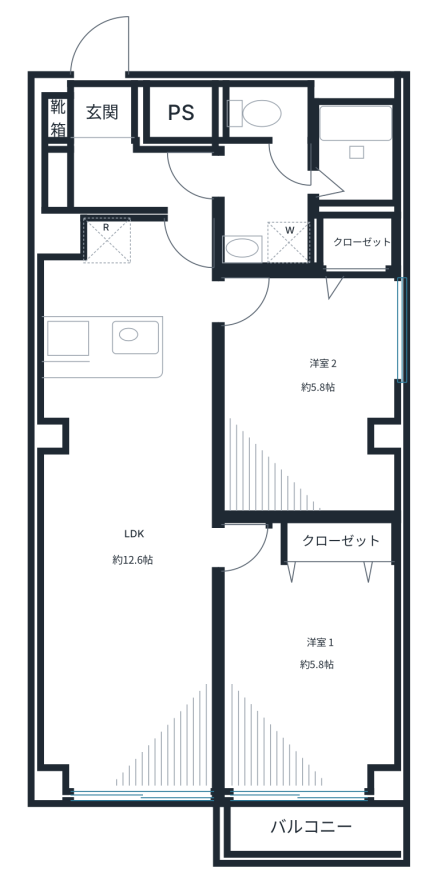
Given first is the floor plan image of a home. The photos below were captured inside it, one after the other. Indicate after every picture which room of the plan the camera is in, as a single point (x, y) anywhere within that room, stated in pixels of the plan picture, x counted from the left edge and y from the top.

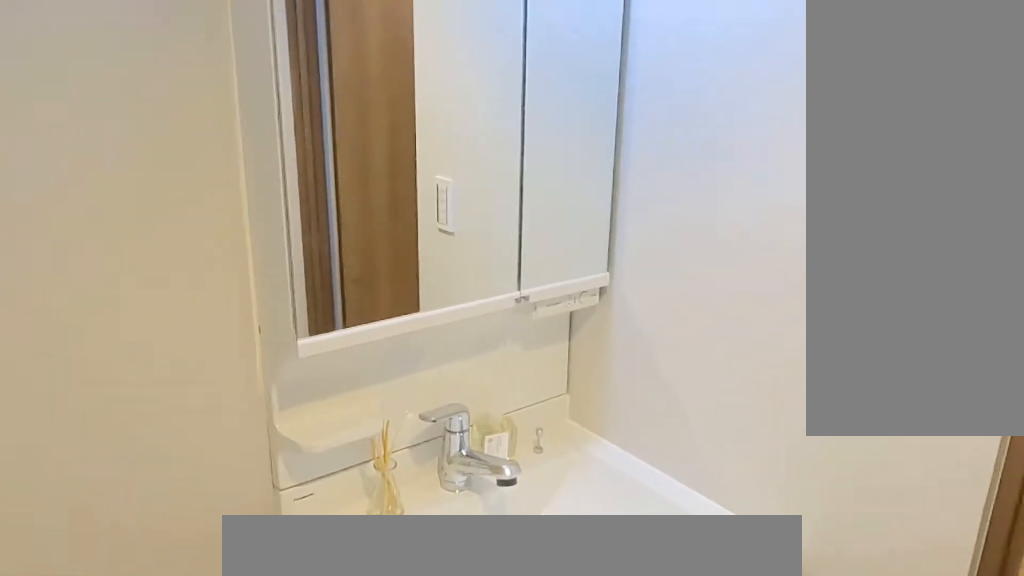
(298, 193)
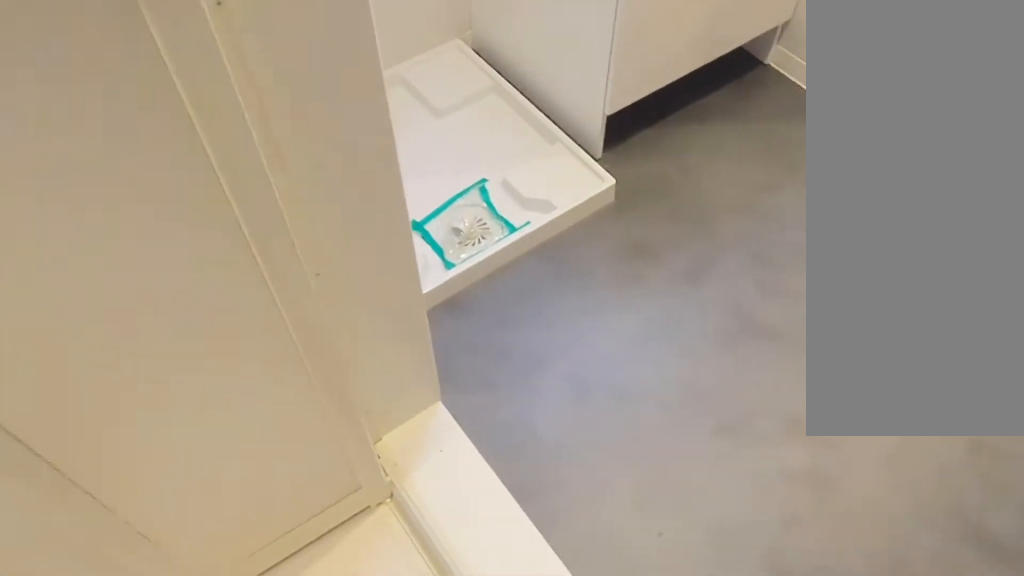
(298, 193)
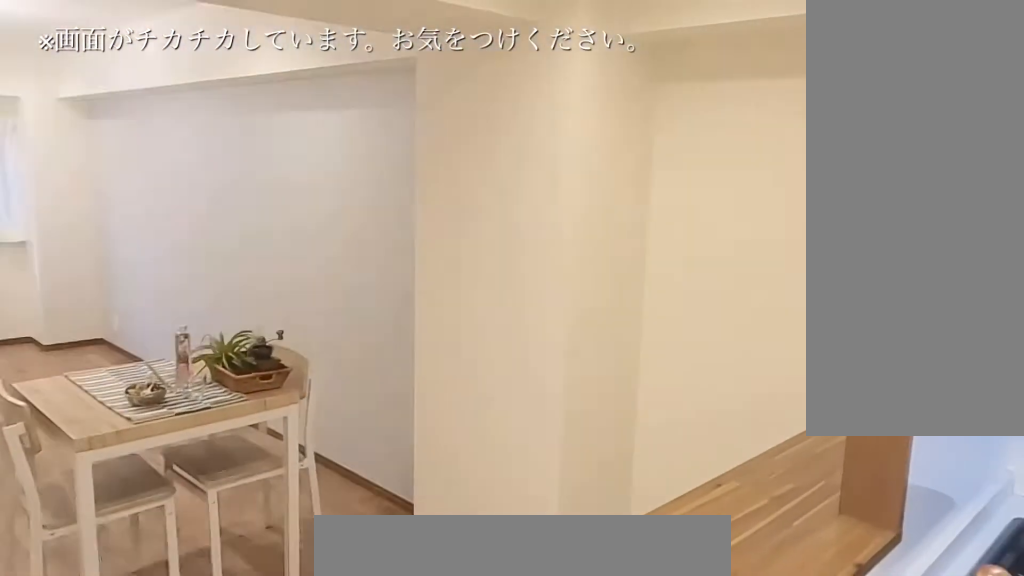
(135, 559)
